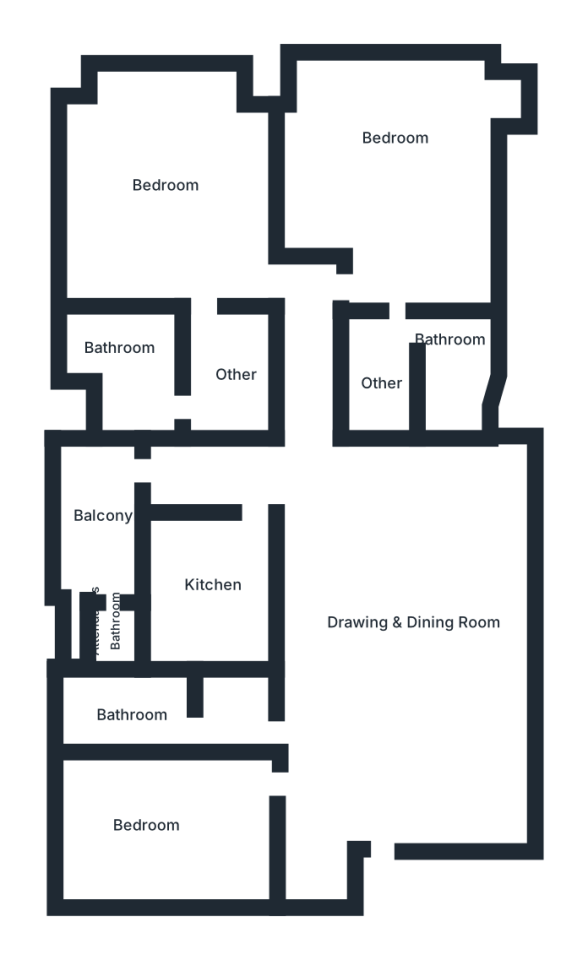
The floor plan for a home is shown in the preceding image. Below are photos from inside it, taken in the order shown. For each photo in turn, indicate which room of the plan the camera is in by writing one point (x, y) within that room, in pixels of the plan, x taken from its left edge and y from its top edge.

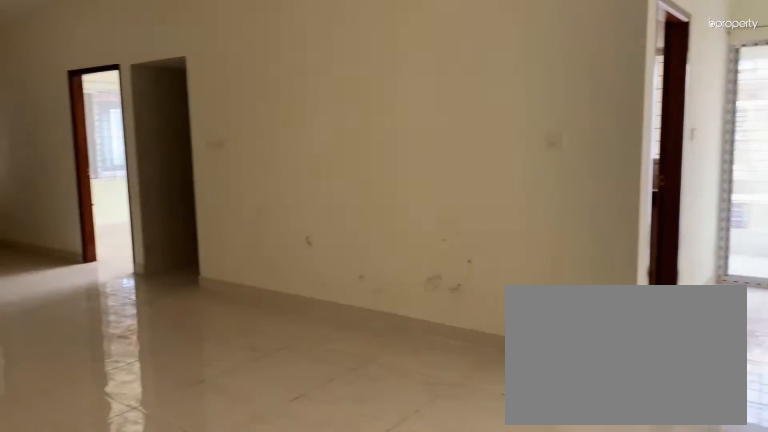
(406, 625)
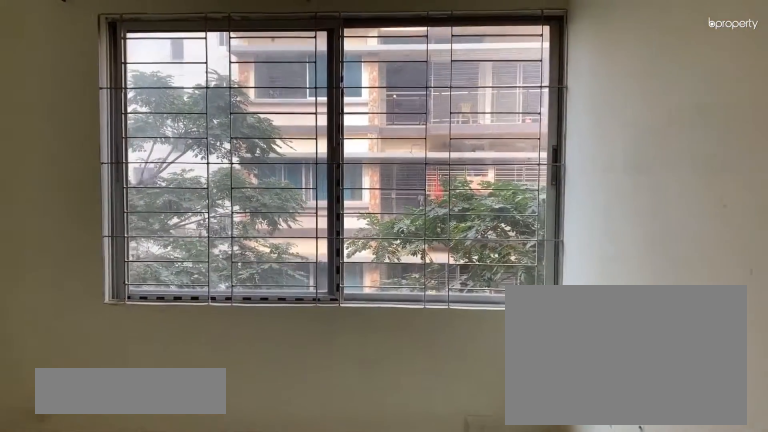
(172, 820)
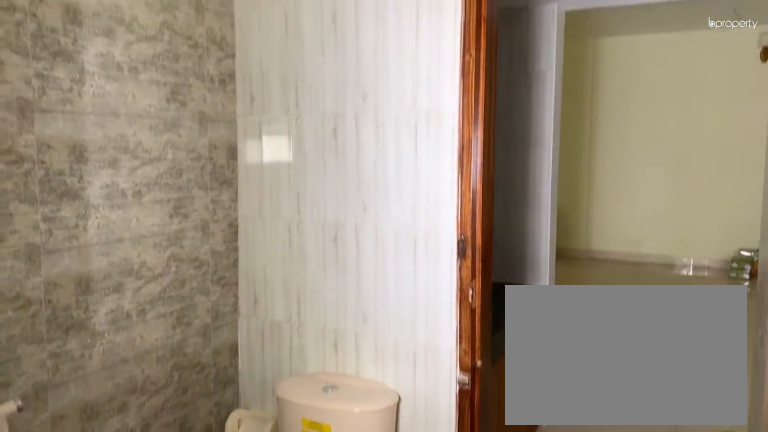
(143, 723)
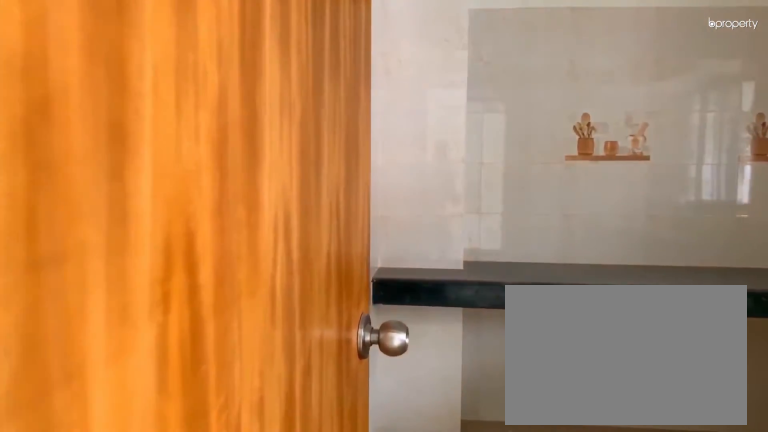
(212, 596)
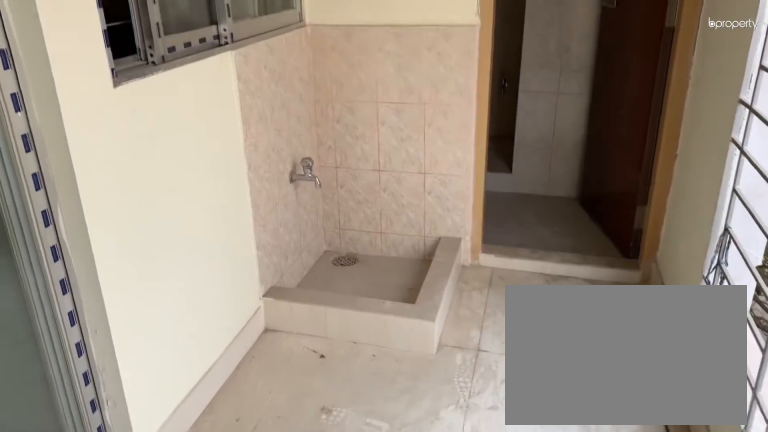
(98, 517)
